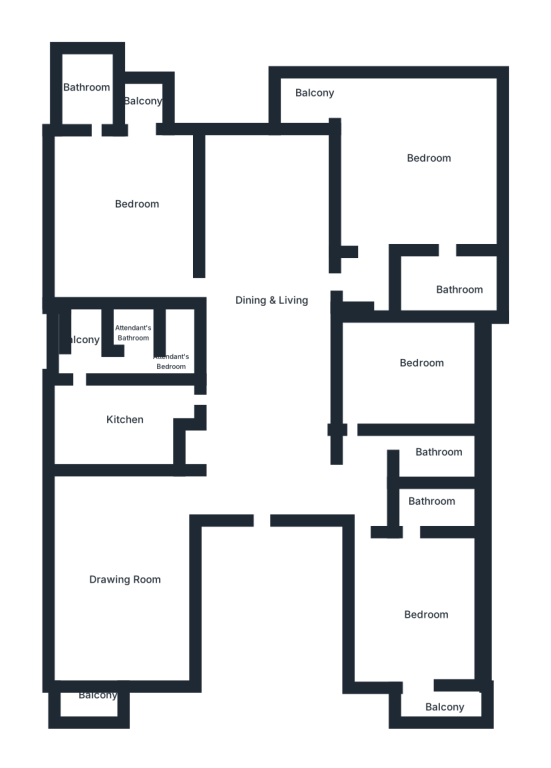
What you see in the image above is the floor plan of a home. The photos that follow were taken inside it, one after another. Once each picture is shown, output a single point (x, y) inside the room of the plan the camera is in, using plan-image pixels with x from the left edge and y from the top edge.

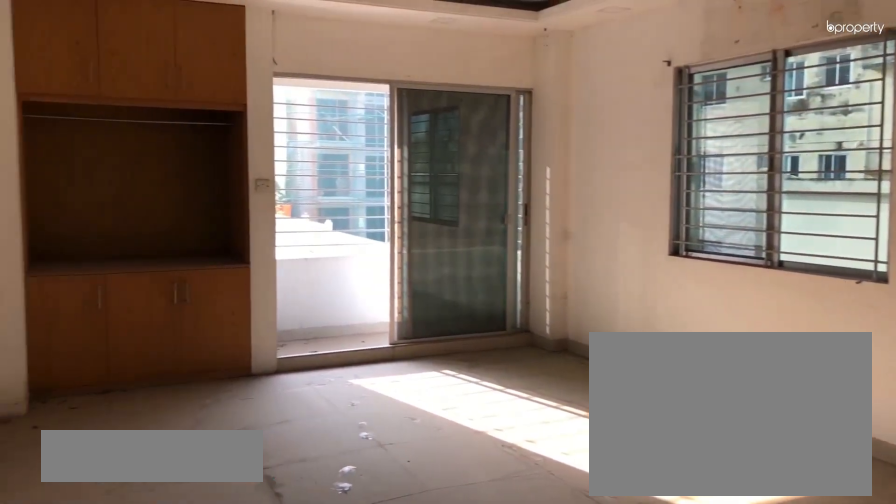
(124, 580)
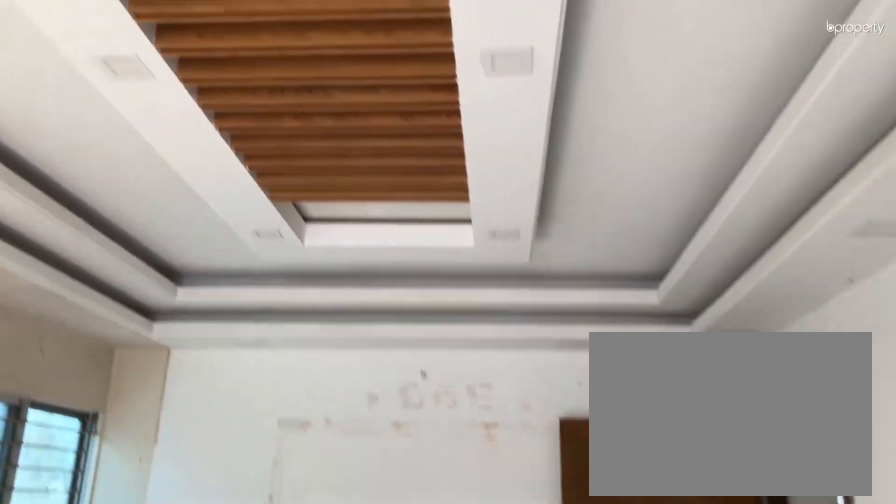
(124, 580)
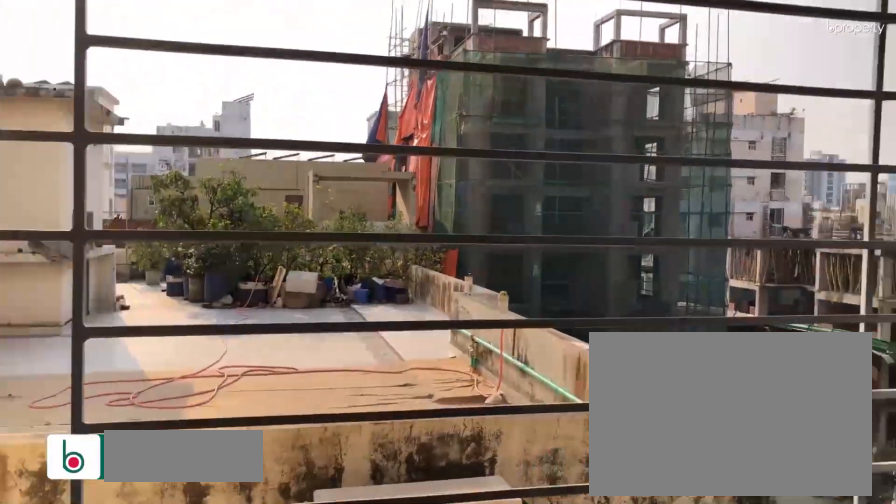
(88, 699)
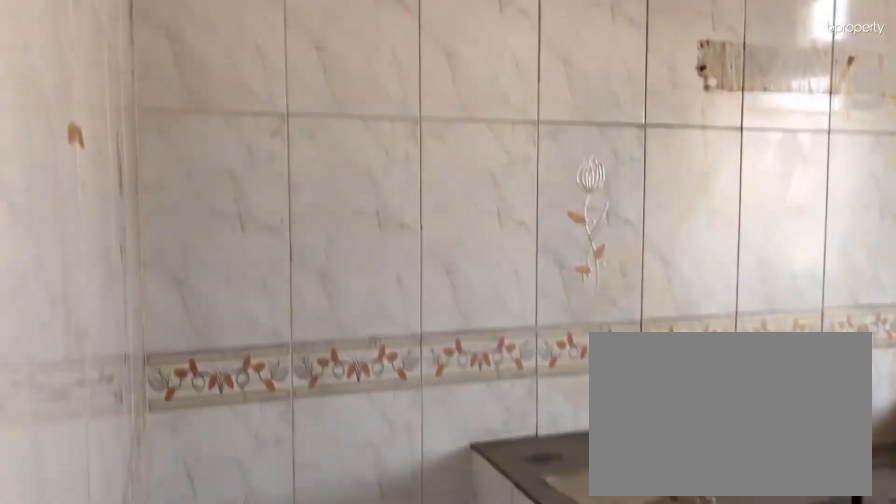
(126, 415)
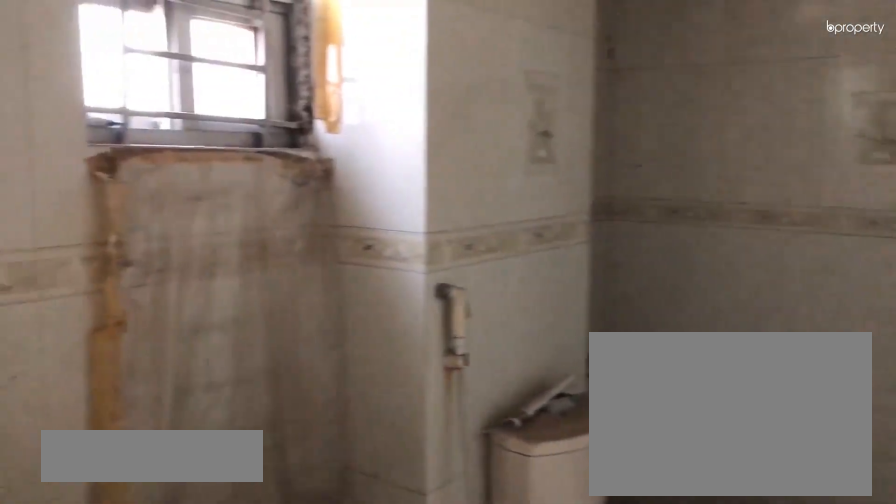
(87, 105)
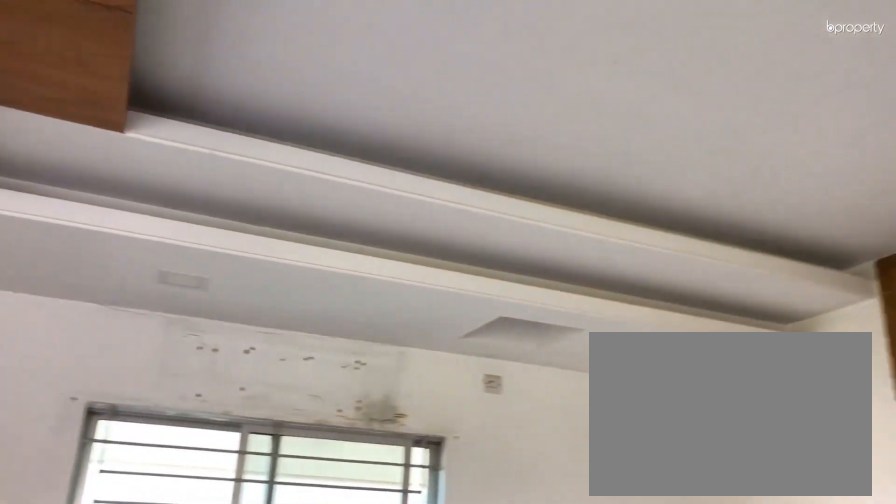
(437, 177)
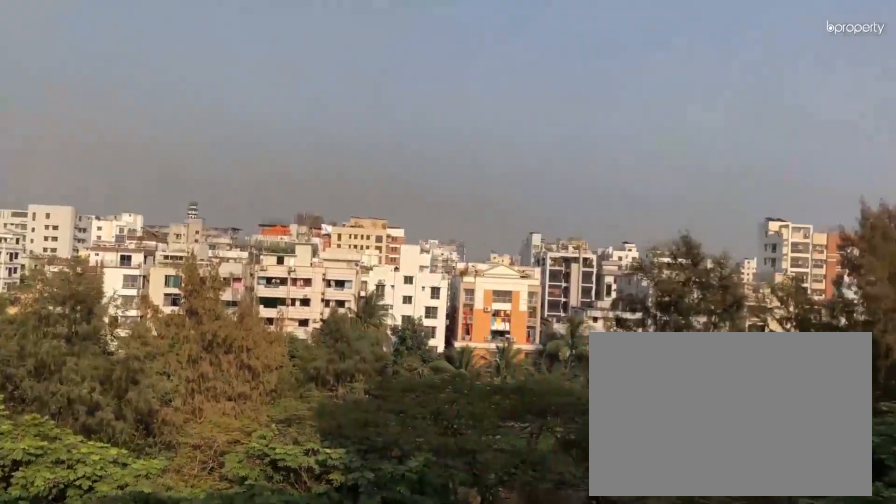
(305, 97)
